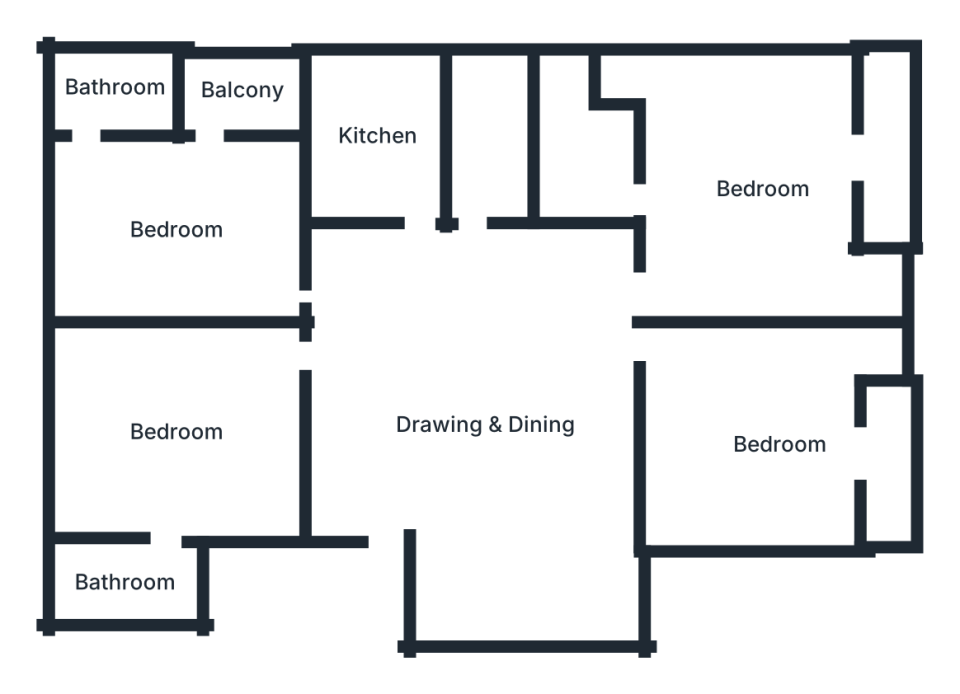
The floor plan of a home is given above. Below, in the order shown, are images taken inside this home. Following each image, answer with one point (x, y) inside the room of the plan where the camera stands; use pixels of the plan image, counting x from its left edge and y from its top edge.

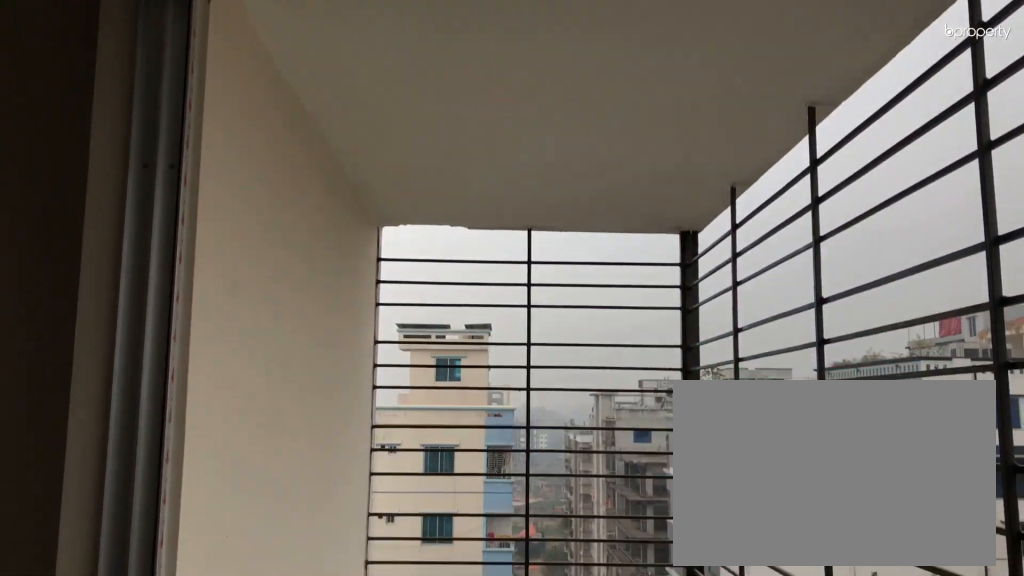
(889, 159)
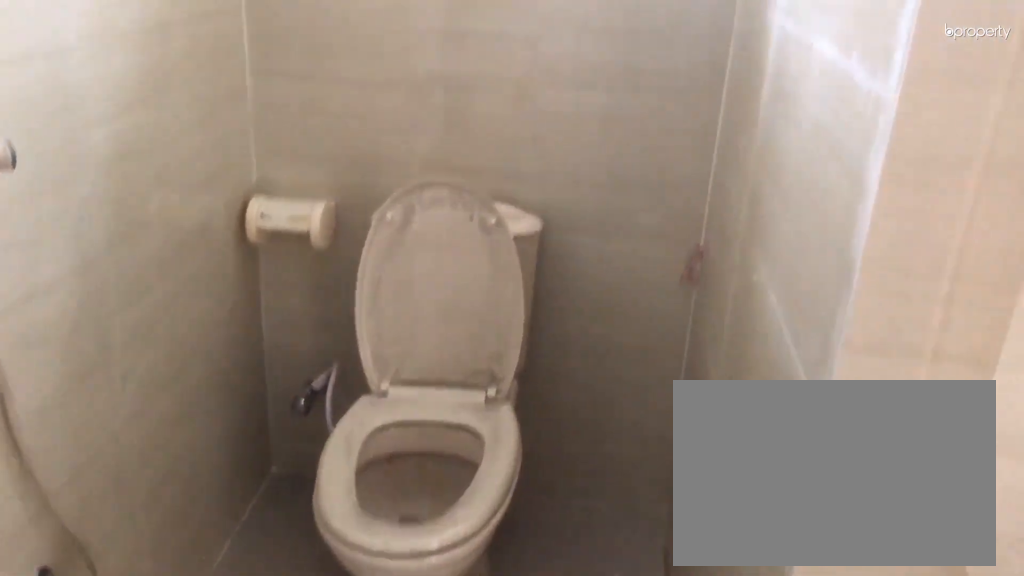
(576, 154)
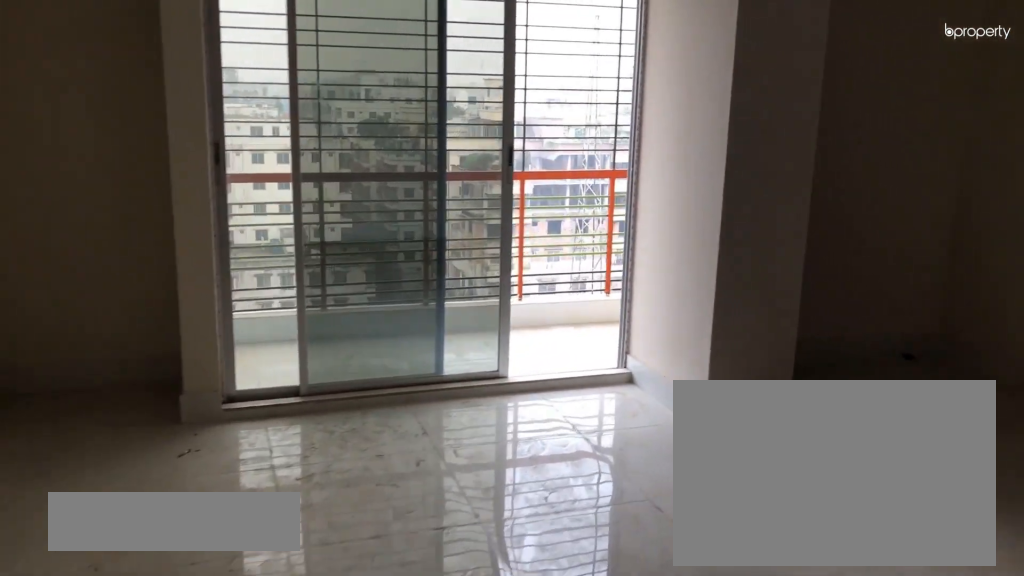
(725, 362)
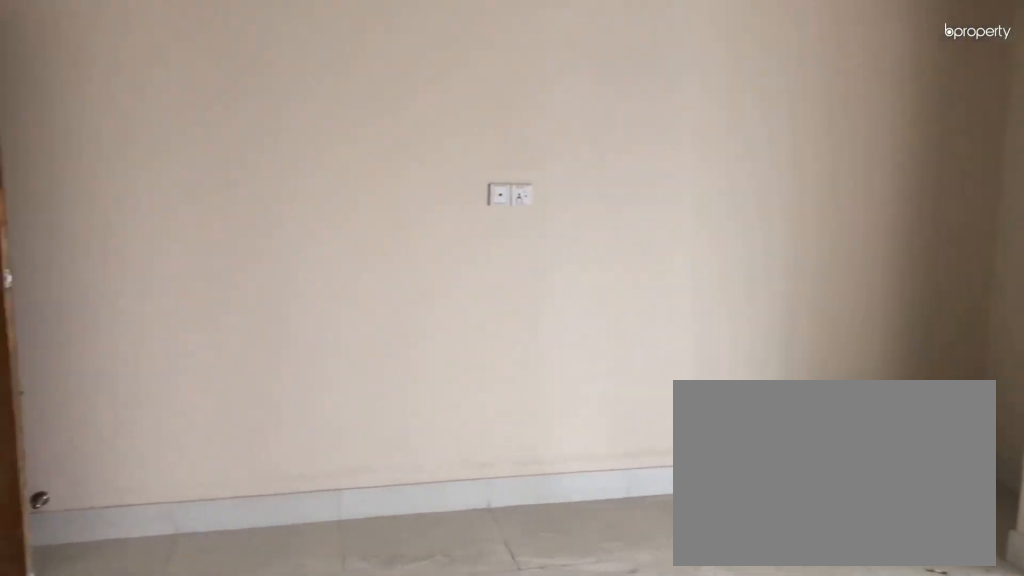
(777, 439)
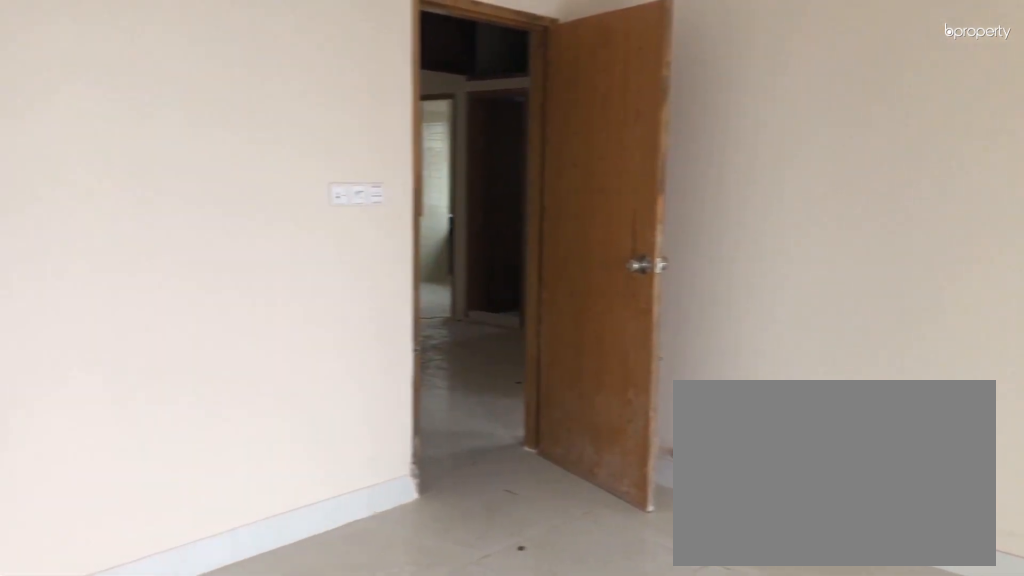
(777, 439)
